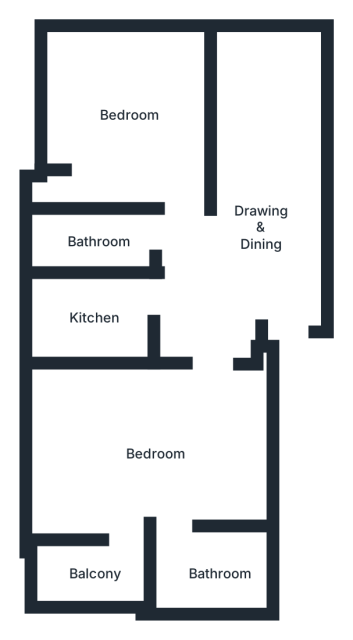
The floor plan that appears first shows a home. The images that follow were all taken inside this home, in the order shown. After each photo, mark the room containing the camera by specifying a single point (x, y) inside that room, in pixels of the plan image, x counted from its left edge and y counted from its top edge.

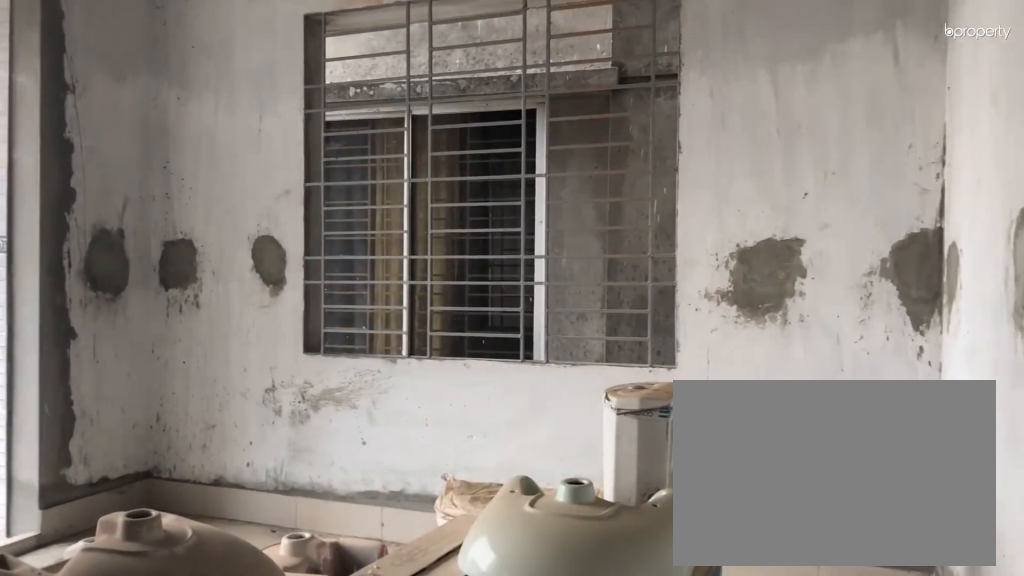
(162, 449)
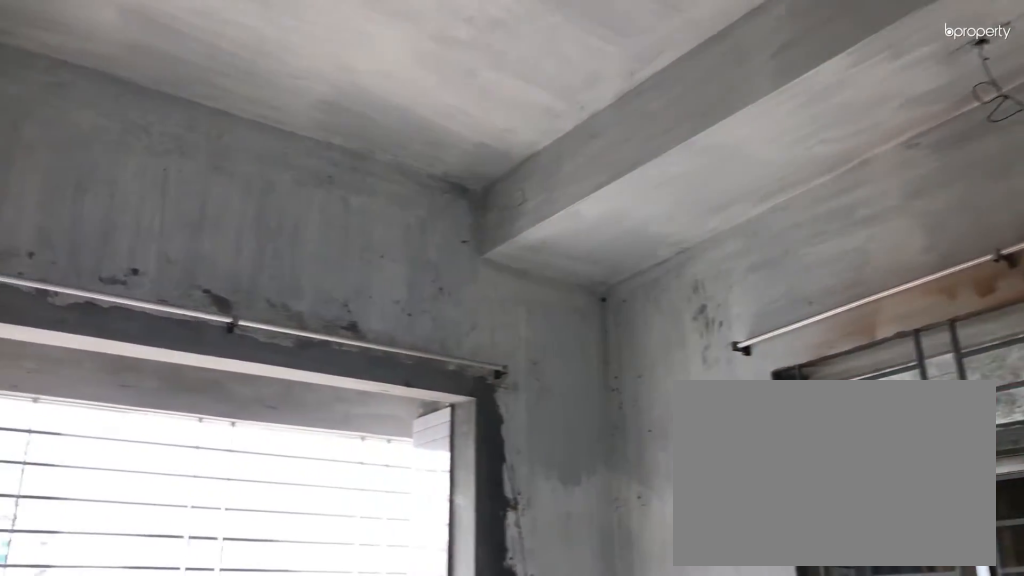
(162, 449)
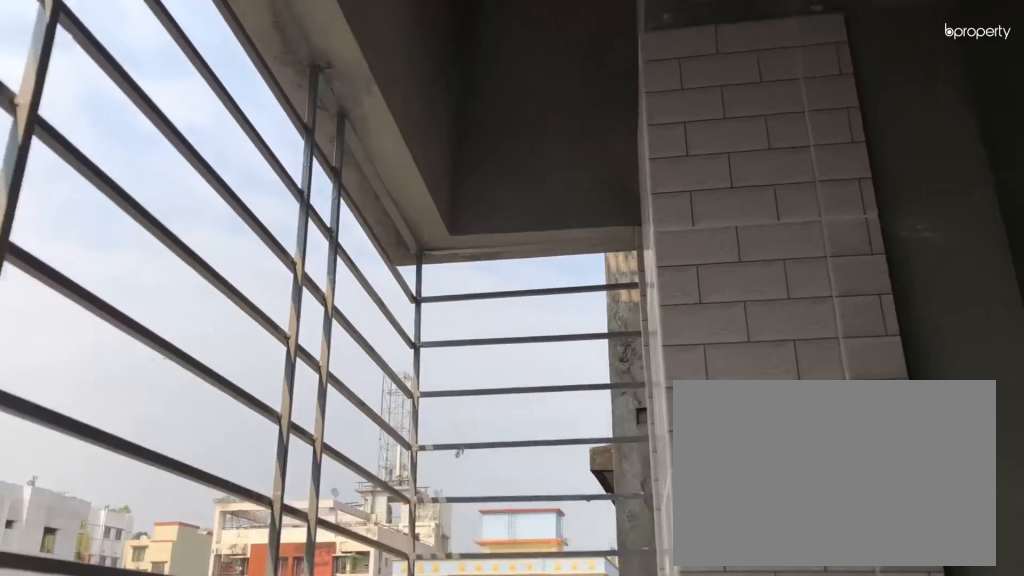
(93, 568)
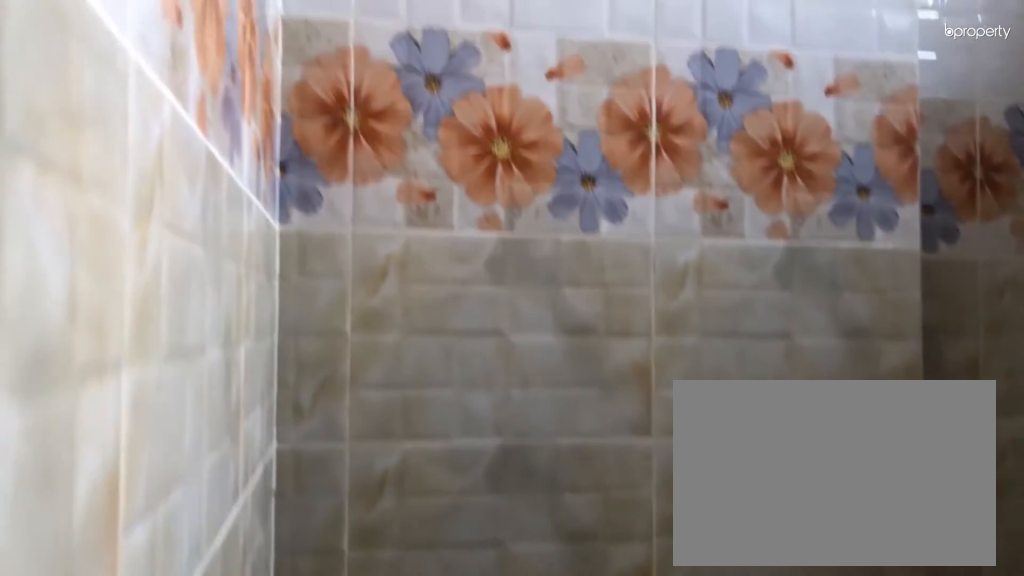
(221, 569)
